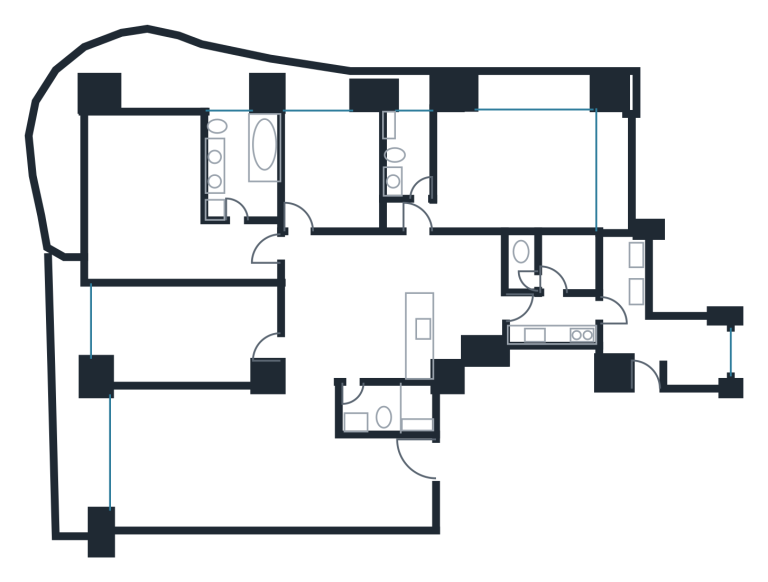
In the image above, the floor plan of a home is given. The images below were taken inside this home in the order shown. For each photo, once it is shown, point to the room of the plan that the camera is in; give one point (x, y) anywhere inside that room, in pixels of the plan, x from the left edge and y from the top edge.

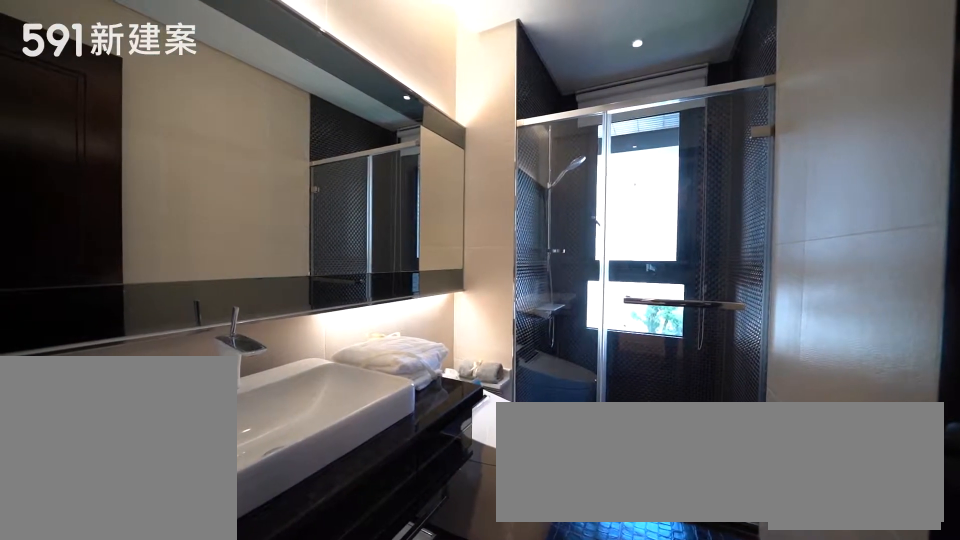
(410, 149)
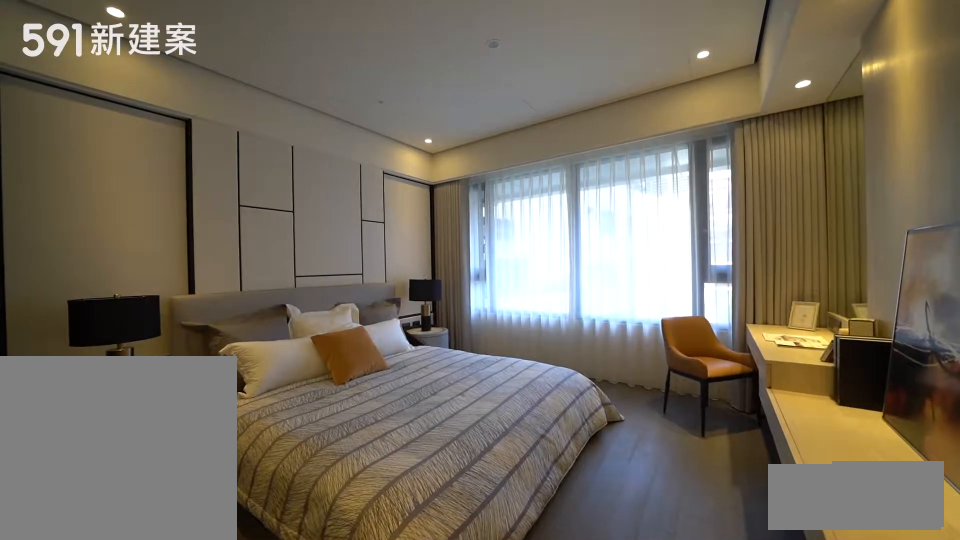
(510, 171)
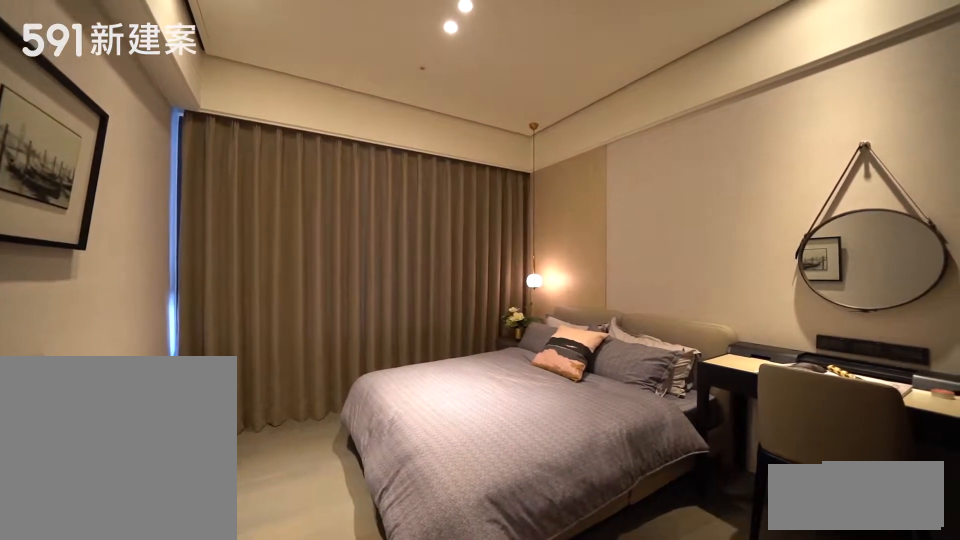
(334, 169)
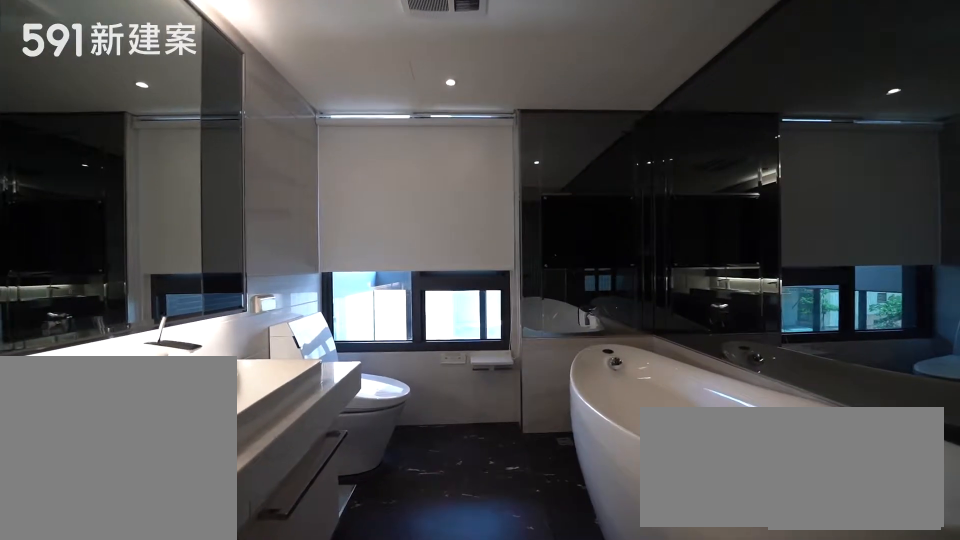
(249, 159)
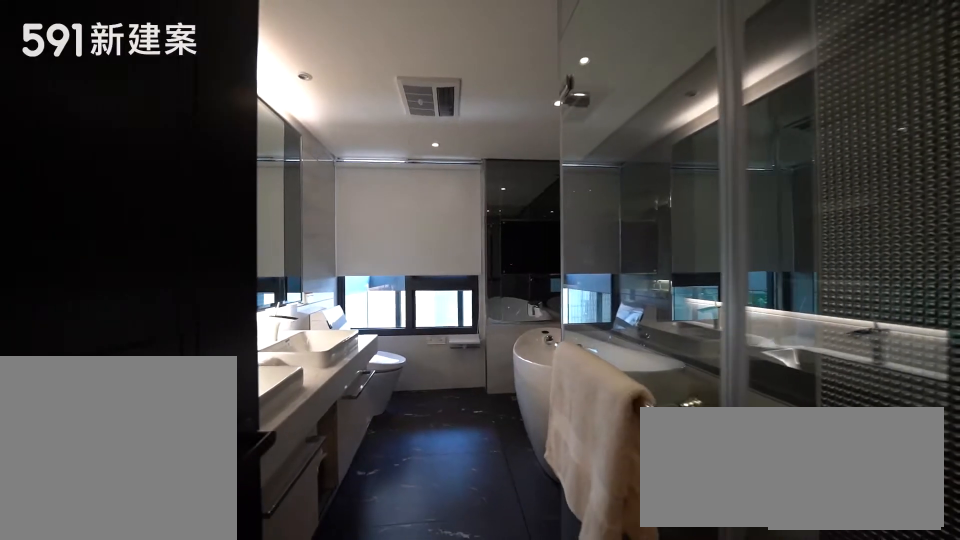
(249, 159)
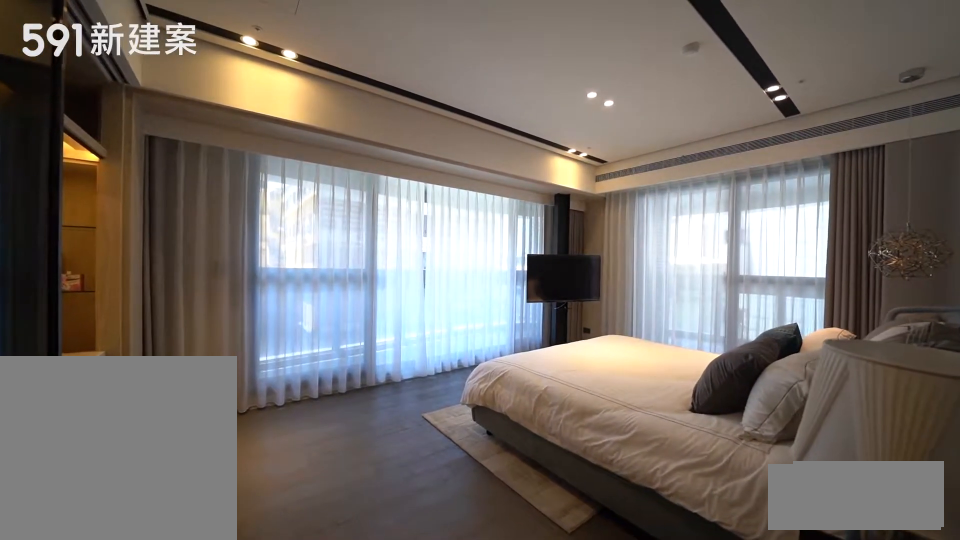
(163, 206)
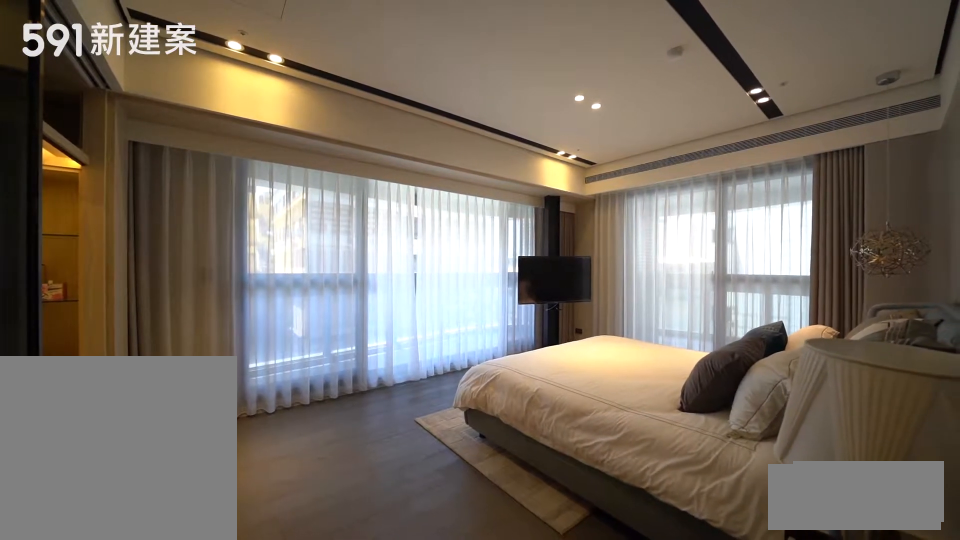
(163, 206)
